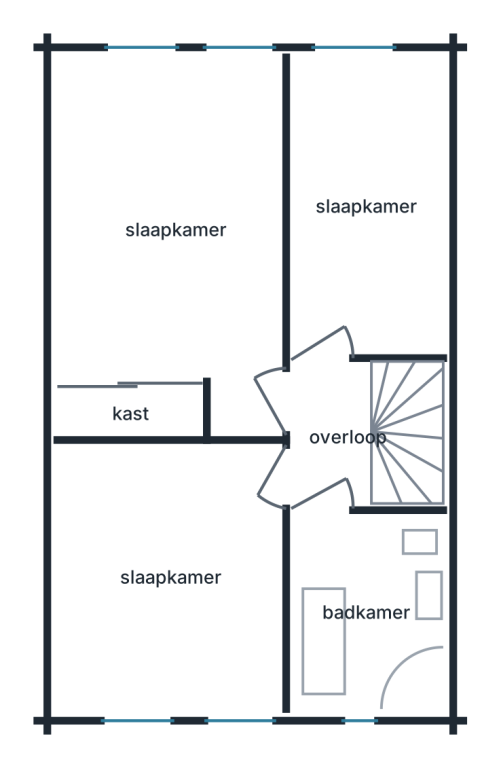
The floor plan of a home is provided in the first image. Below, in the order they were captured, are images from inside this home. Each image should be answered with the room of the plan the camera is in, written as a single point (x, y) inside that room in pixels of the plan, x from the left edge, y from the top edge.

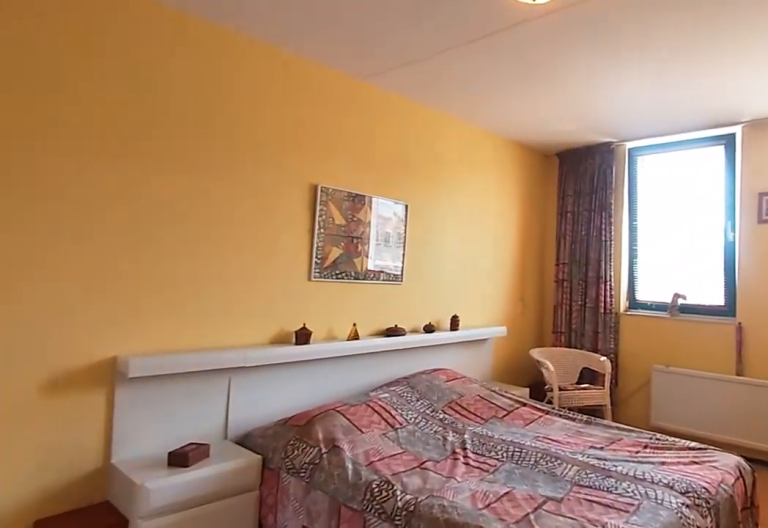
(139, 280)
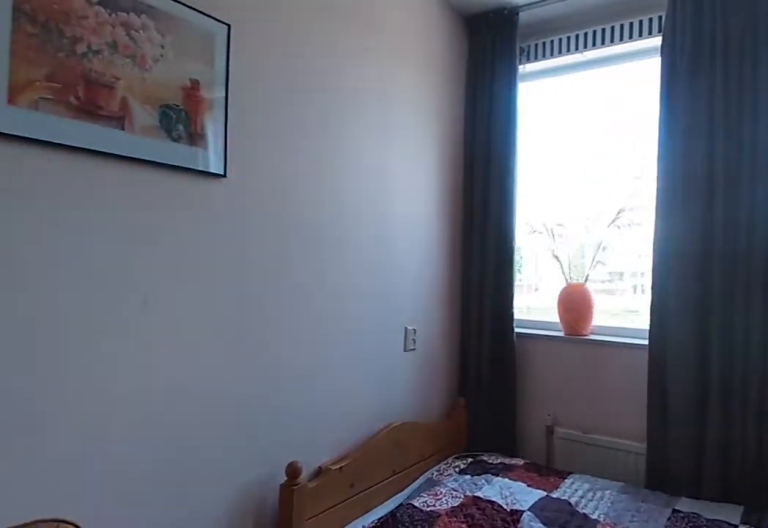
(171, 578)
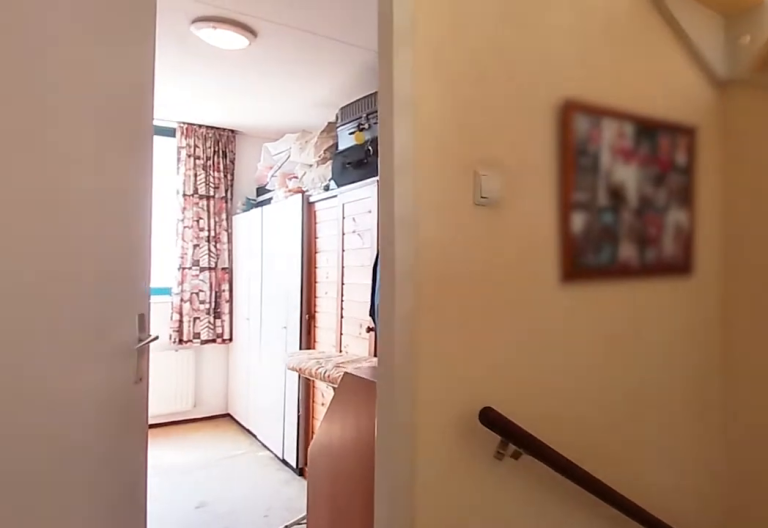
(333, 434)
